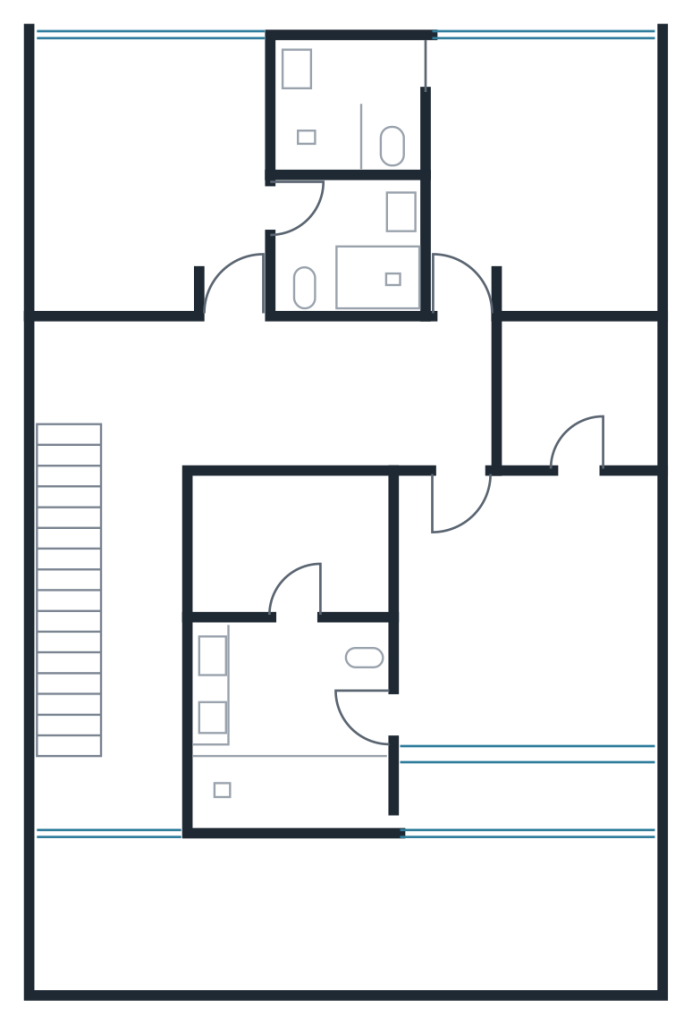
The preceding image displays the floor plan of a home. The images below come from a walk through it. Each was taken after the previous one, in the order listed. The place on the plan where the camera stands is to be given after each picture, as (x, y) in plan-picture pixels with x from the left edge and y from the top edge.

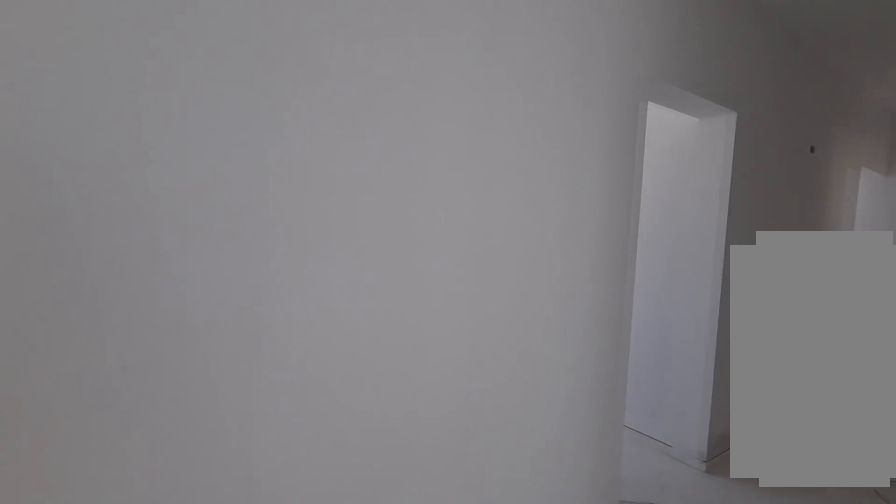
(164, 397)
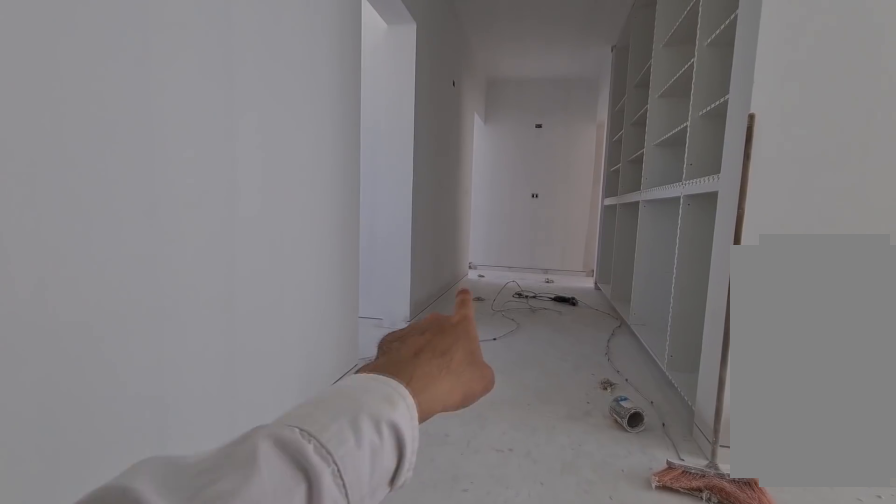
(176, 397)
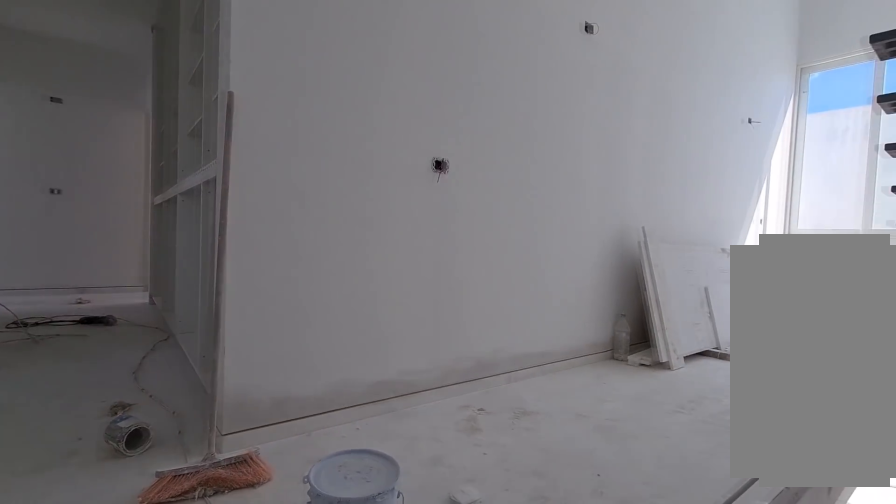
(176, 400)
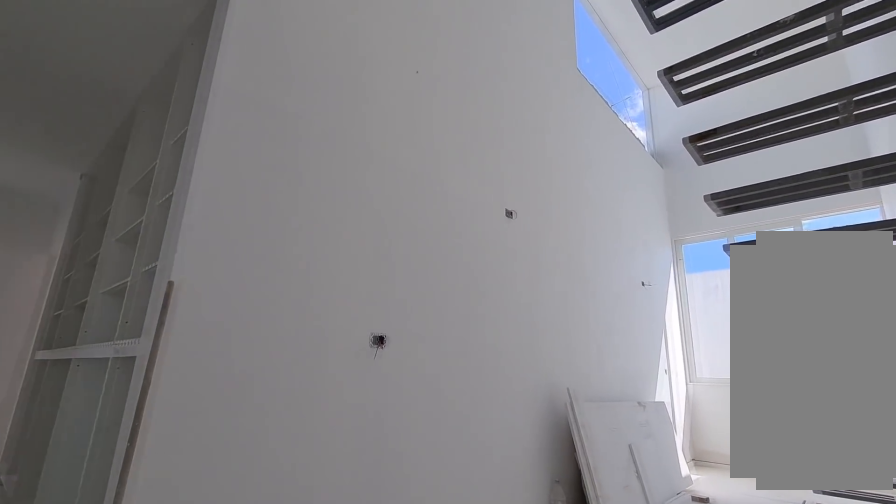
(180, 397)
